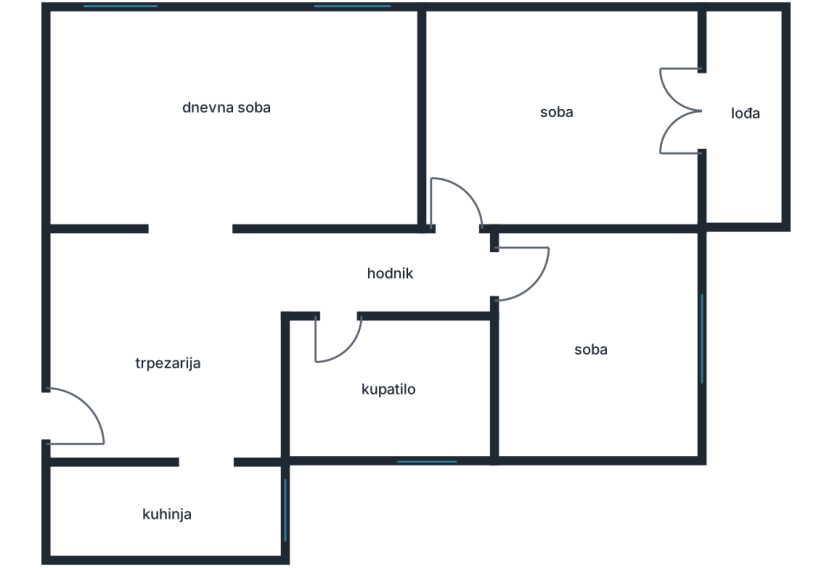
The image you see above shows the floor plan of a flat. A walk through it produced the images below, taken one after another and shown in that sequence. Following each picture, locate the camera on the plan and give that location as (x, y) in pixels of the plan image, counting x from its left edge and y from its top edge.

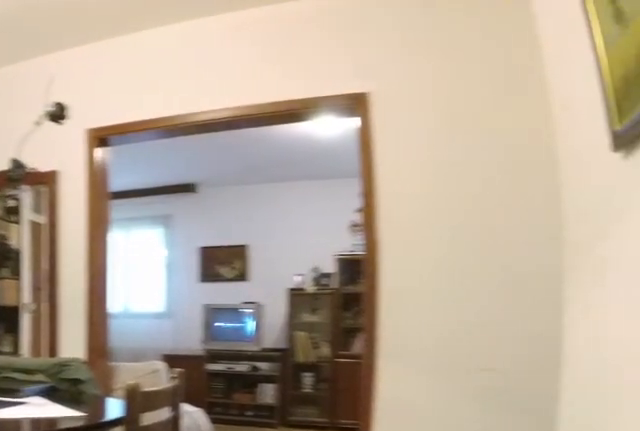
(210, 449)
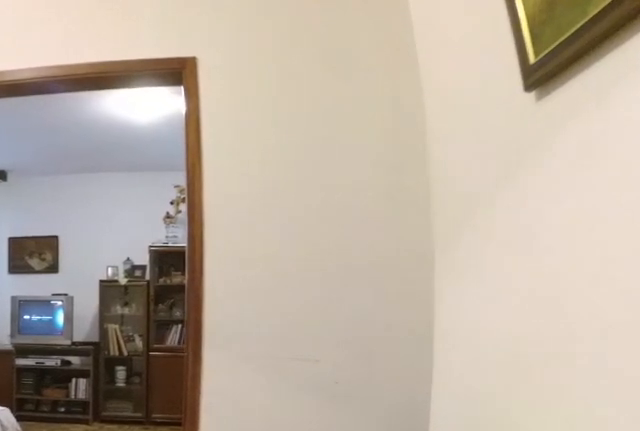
(212, 426)
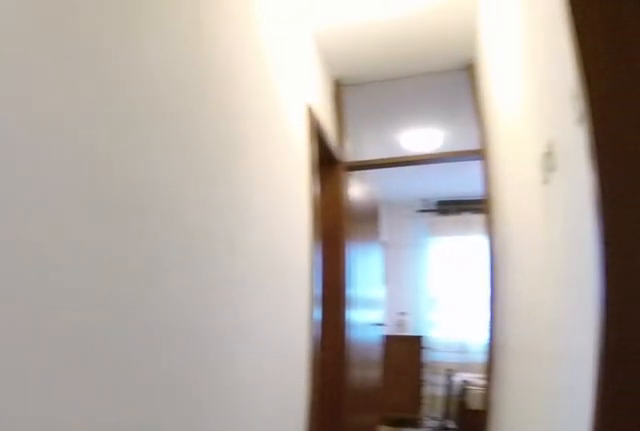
(236, 296)
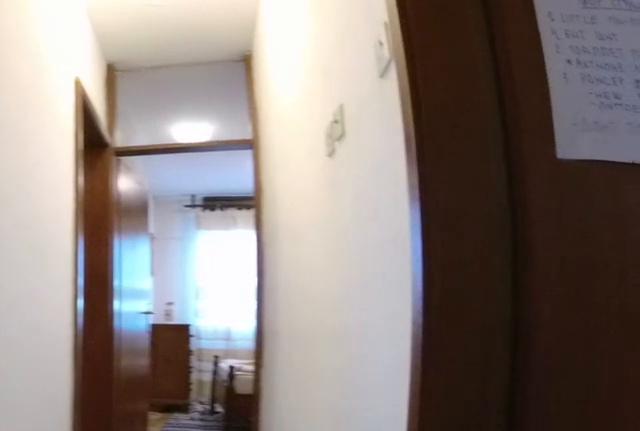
(249, 270)
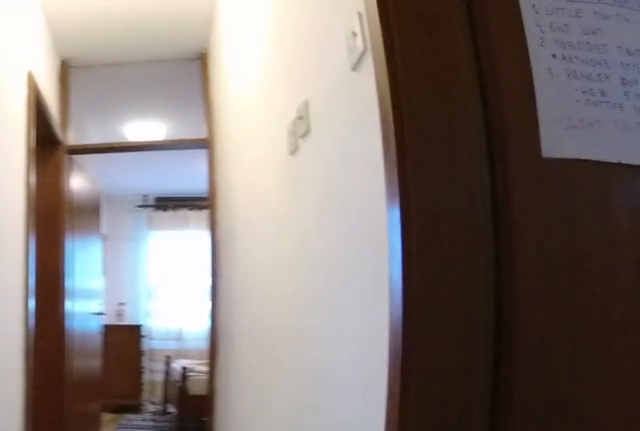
(253, 269)
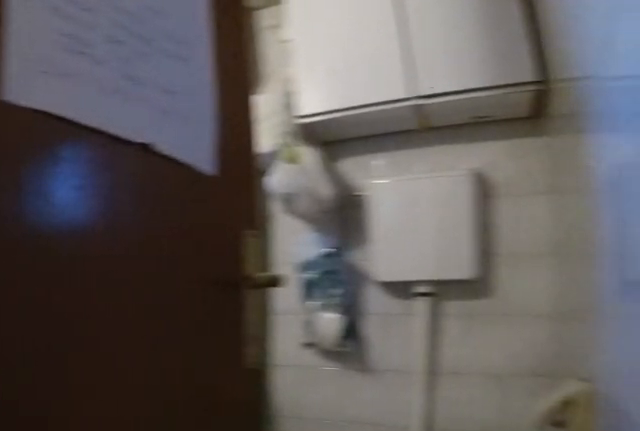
(310, 275)
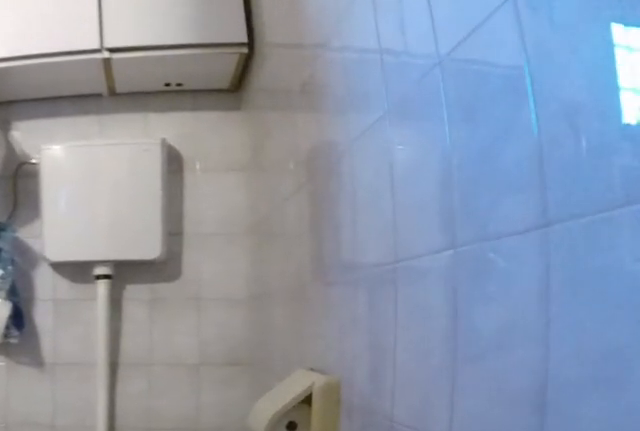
(346, 305)
